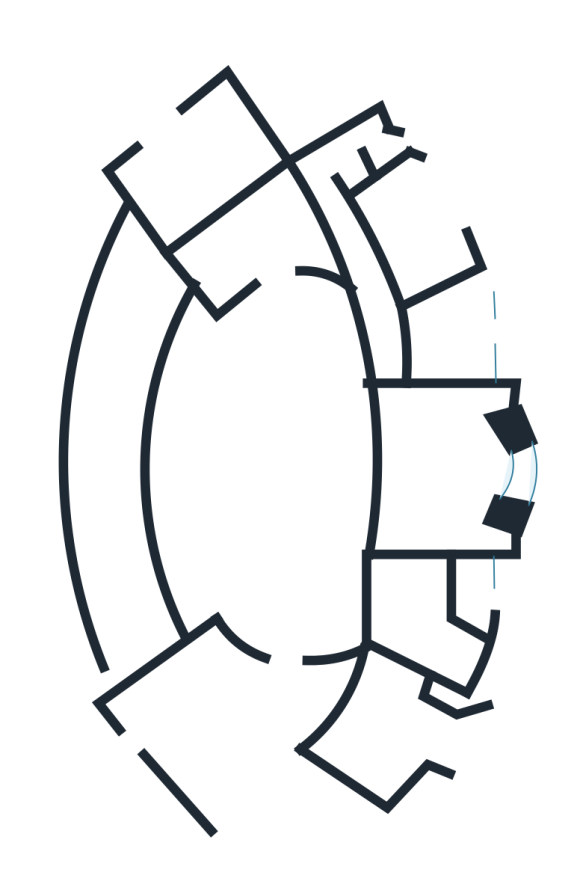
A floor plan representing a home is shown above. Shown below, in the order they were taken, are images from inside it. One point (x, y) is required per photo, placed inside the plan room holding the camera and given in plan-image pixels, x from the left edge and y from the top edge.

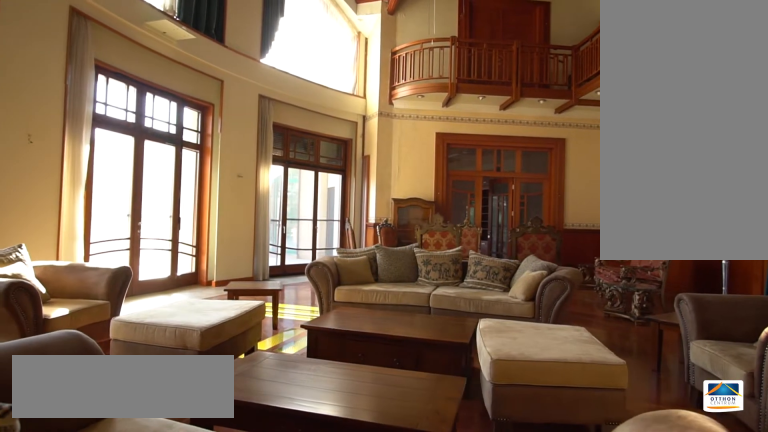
(291, 461)
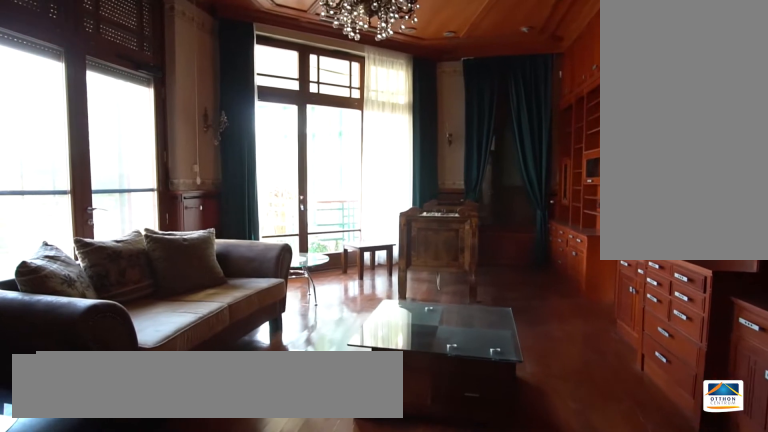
(273, 229)
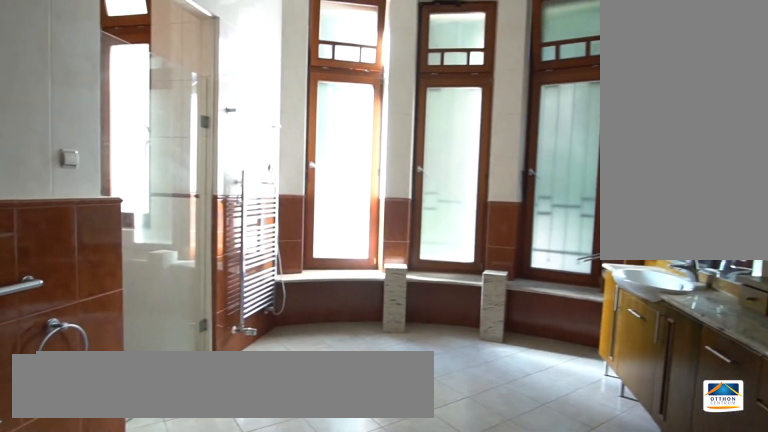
(417, 225)
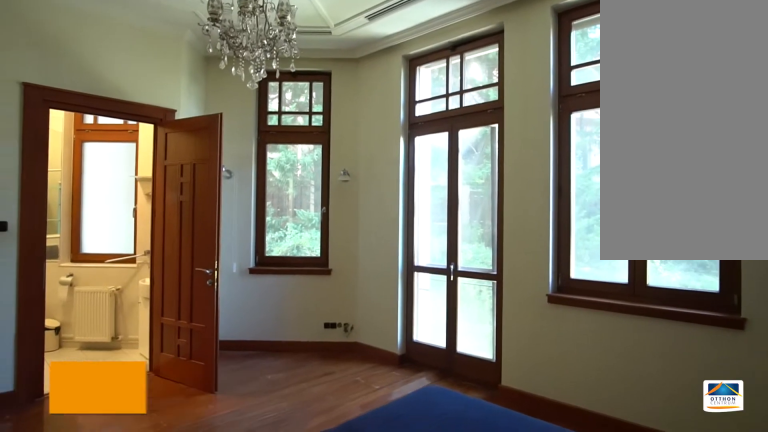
(451, 329)
